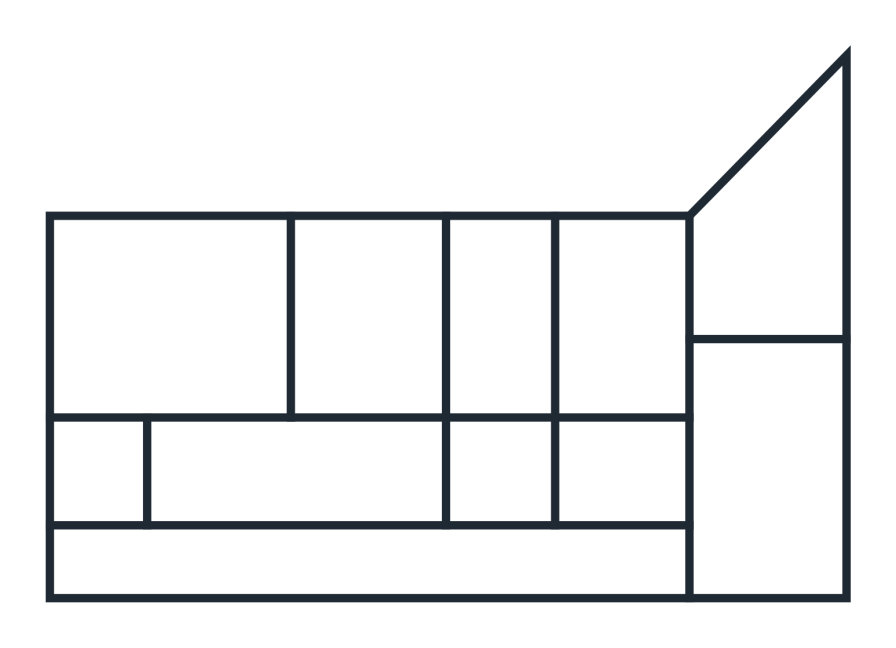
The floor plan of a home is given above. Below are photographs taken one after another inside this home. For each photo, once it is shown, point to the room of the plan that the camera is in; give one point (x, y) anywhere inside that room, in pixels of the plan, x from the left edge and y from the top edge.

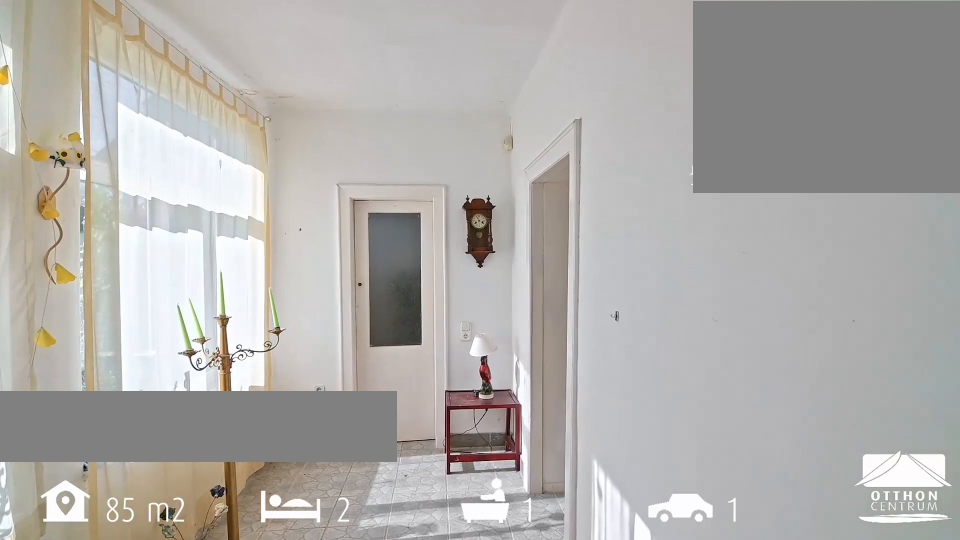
(303, 479)
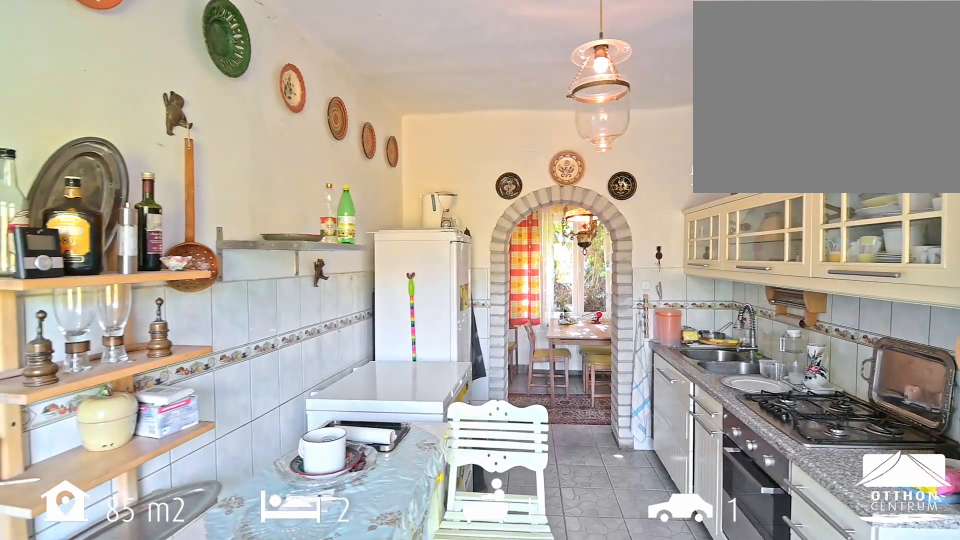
(626, 335)
